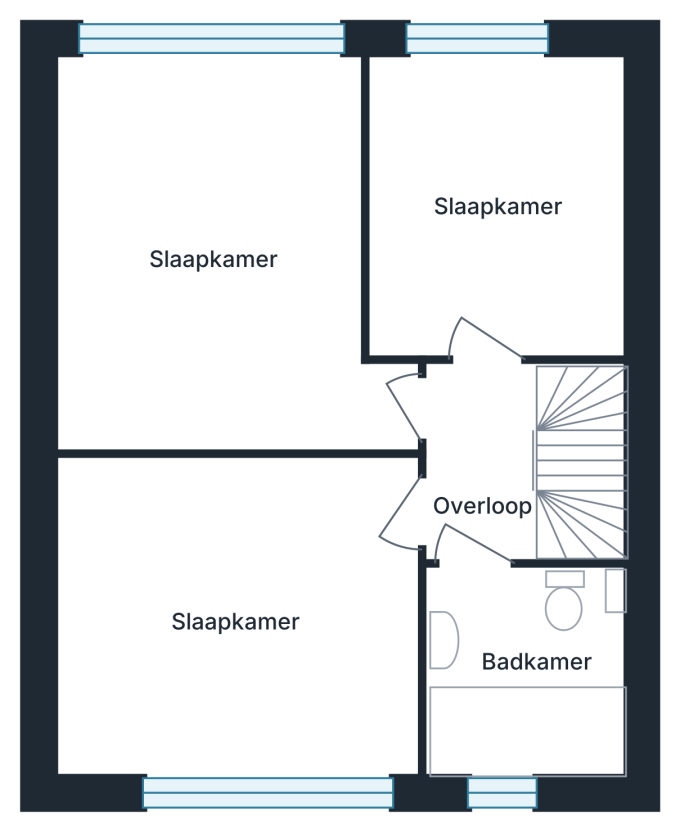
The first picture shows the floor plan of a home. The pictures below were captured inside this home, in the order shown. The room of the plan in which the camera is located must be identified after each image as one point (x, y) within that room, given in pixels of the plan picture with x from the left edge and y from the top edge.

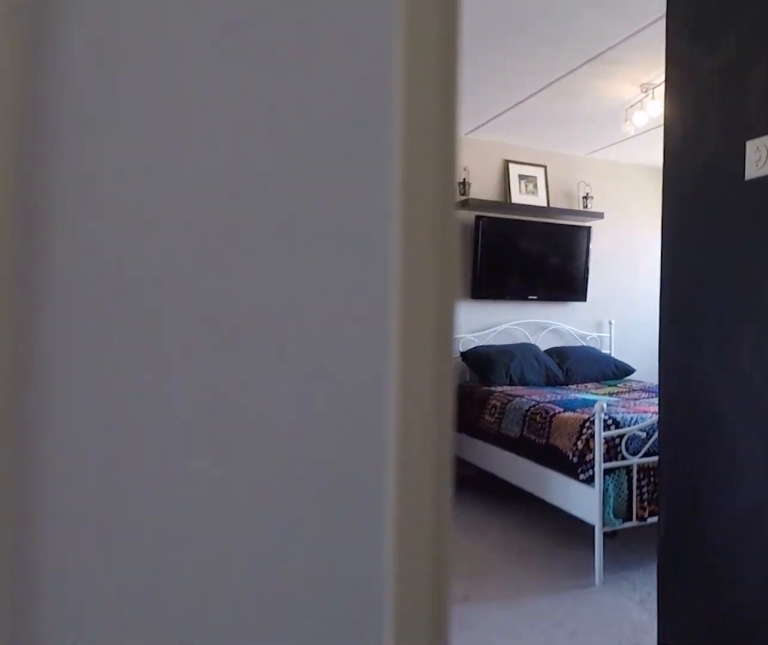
(481, 461)
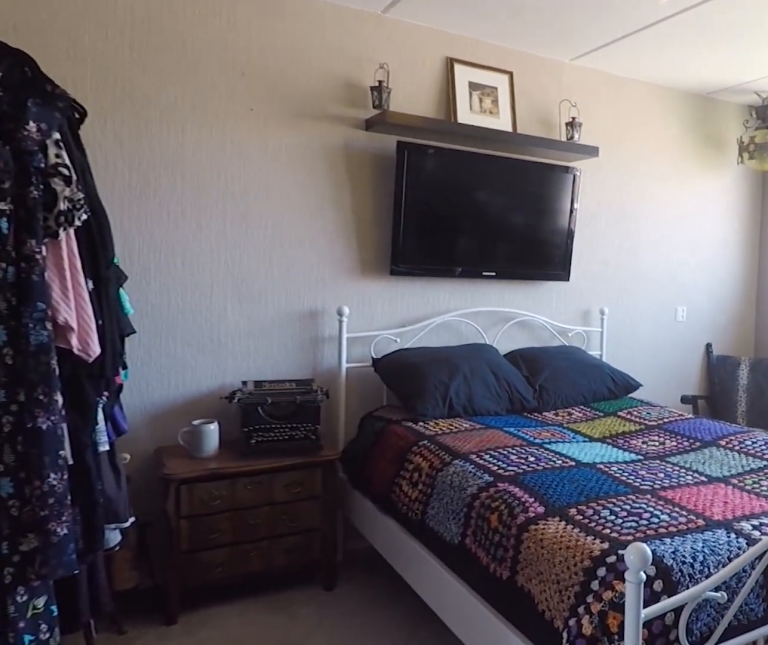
(142, 154)
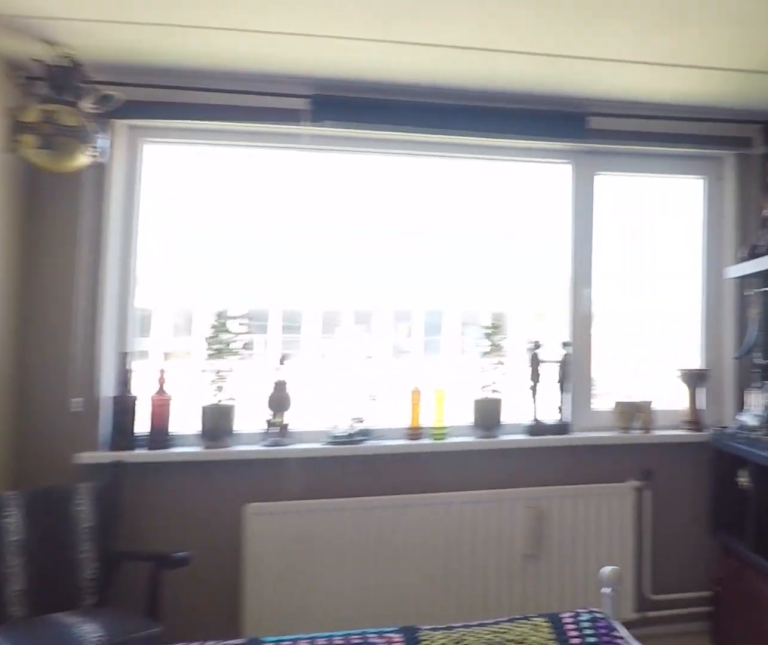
(142, 154)
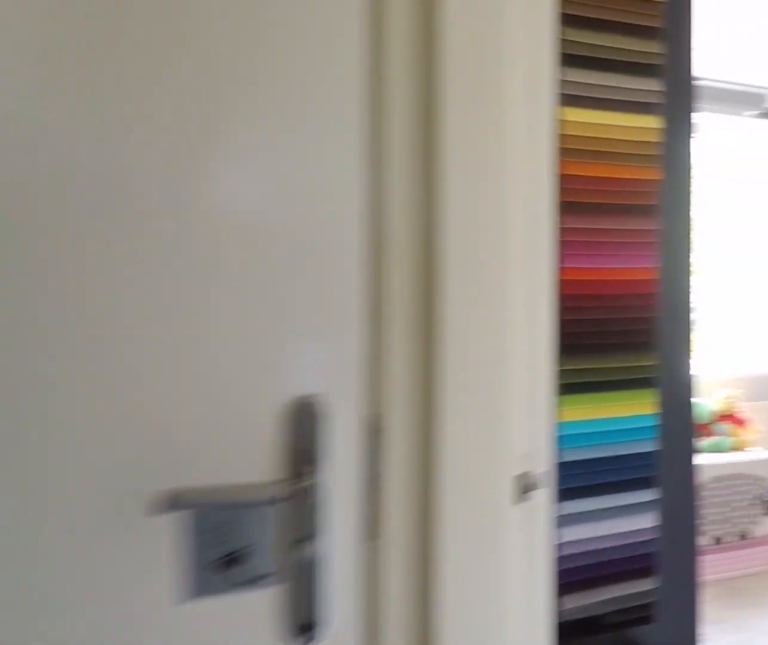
(480, 459)
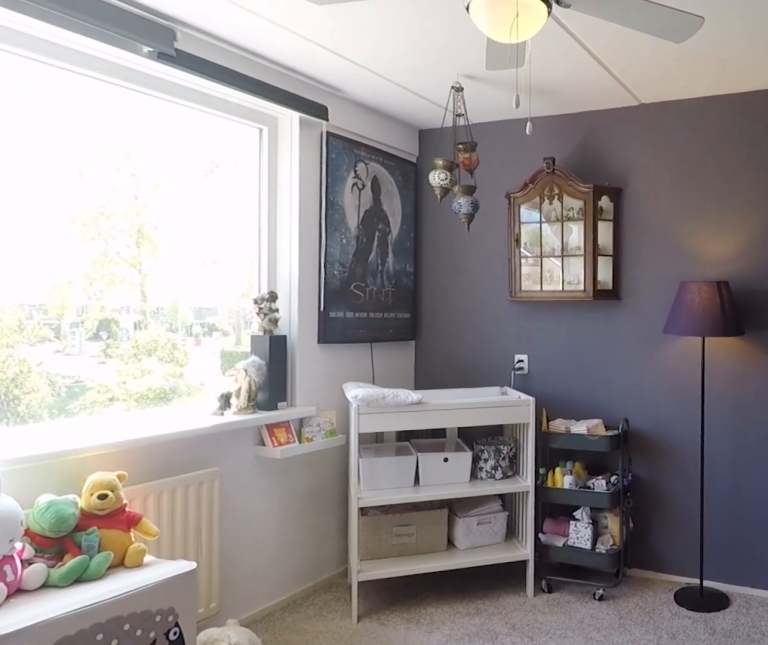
(233, 641)
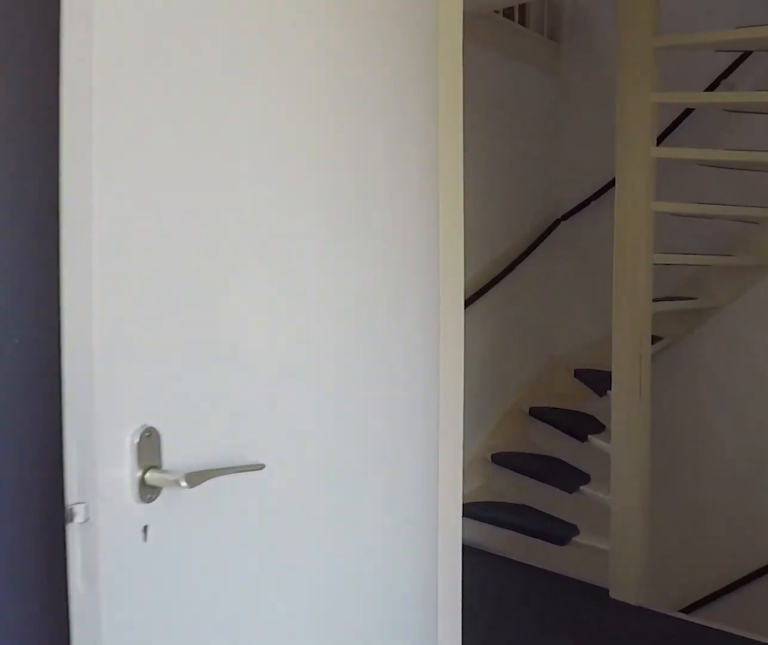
(233, 641)
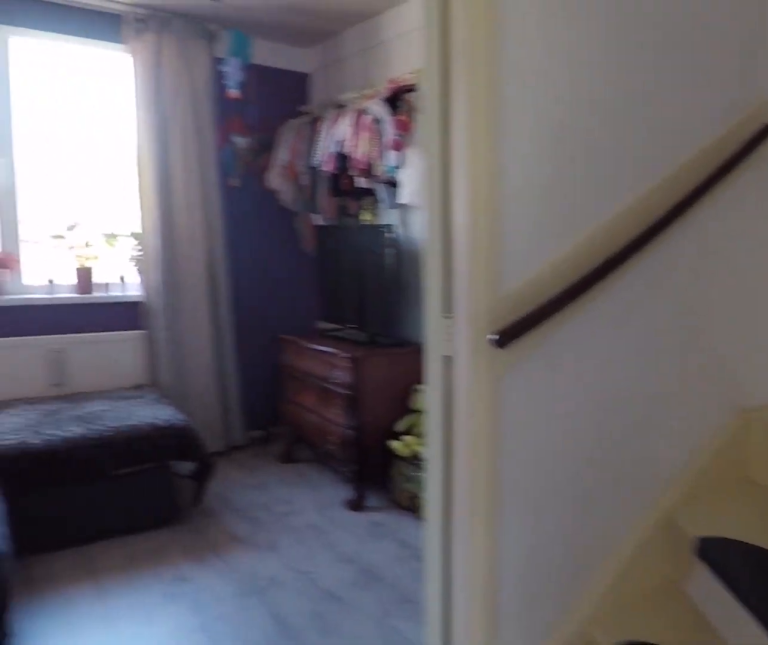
(481, 461)
